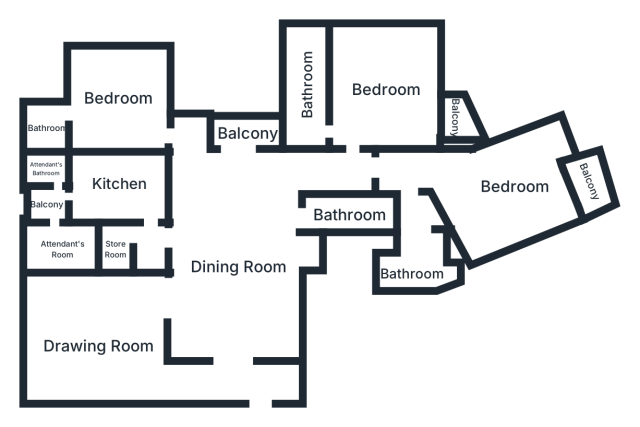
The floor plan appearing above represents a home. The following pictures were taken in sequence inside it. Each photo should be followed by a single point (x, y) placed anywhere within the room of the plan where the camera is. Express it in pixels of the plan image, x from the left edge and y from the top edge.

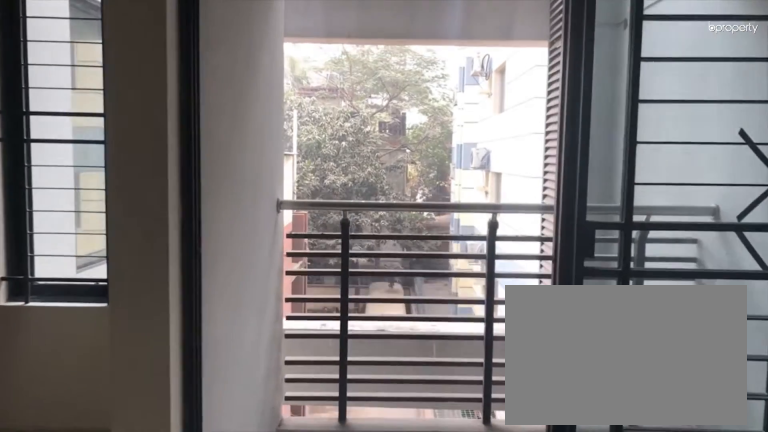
(248, 134)
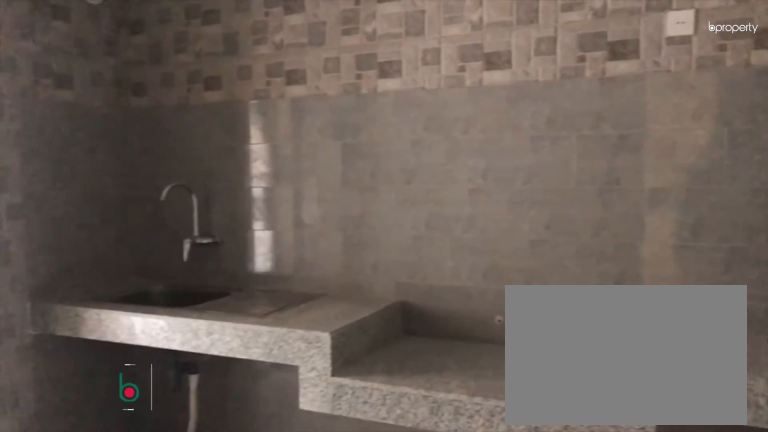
(119, 186)
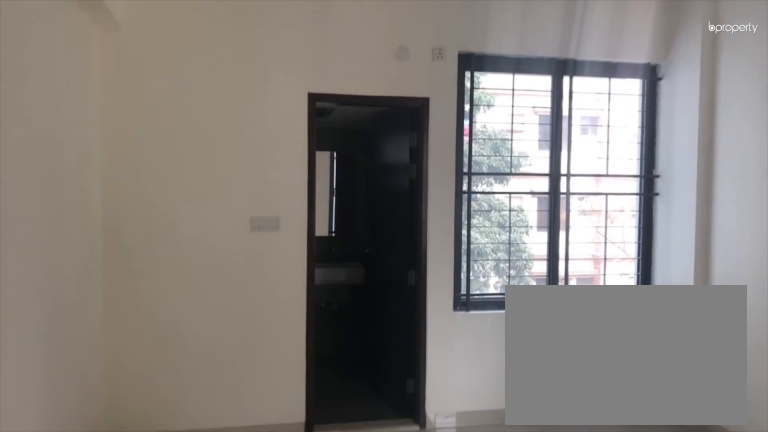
(117, 100)
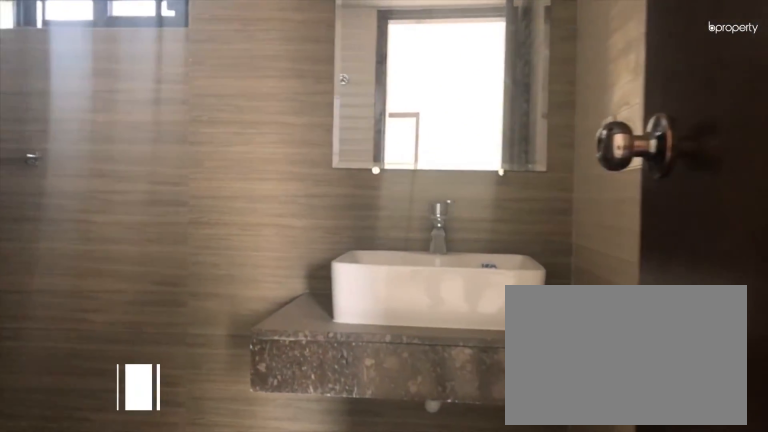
(51, 128)
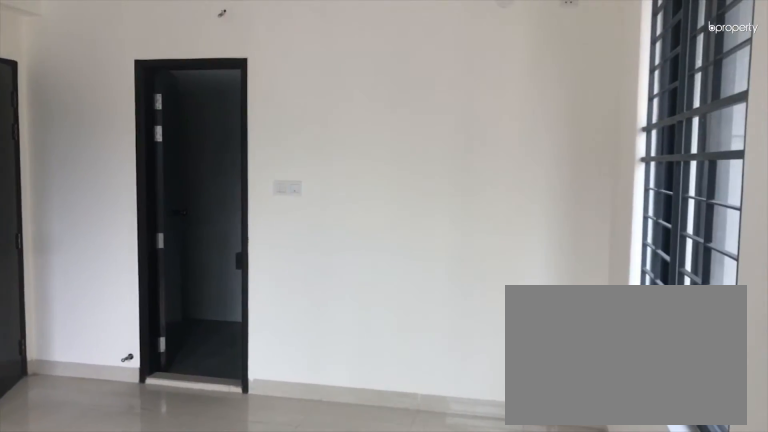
(386, 92)
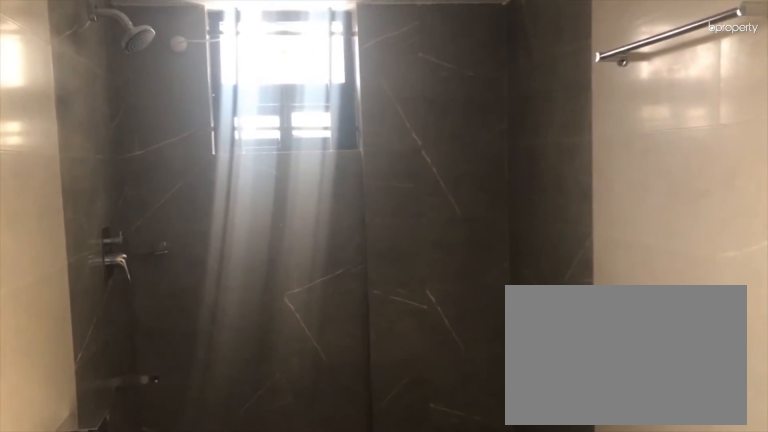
(308, 83)
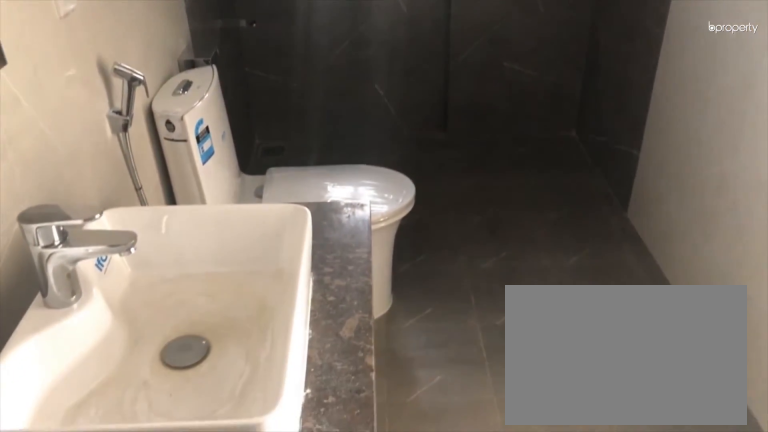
(308, 83)
